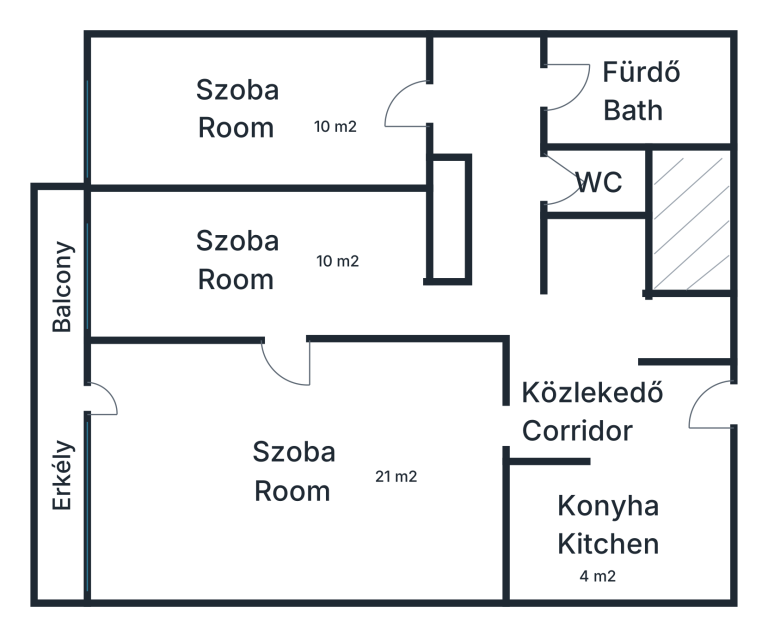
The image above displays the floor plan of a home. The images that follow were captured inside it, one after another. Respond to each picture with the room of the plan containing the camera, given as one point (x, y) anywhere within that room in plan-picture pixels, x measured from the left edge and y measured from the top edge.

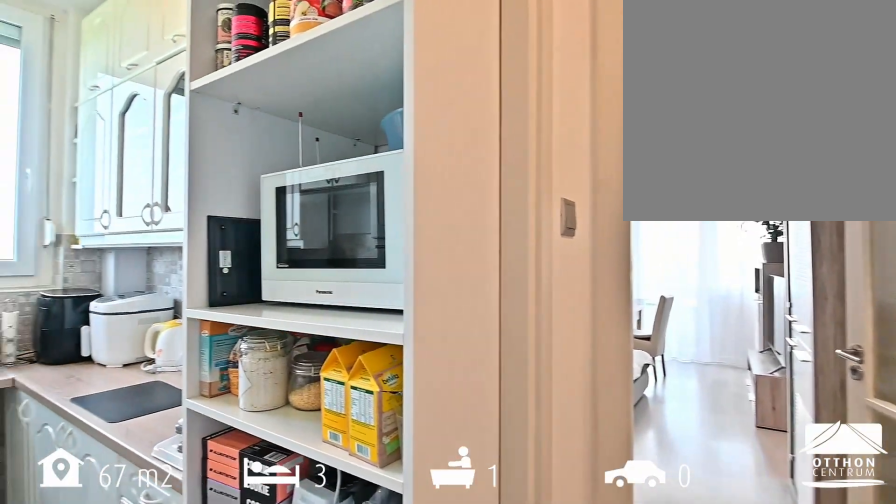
(610, 523)
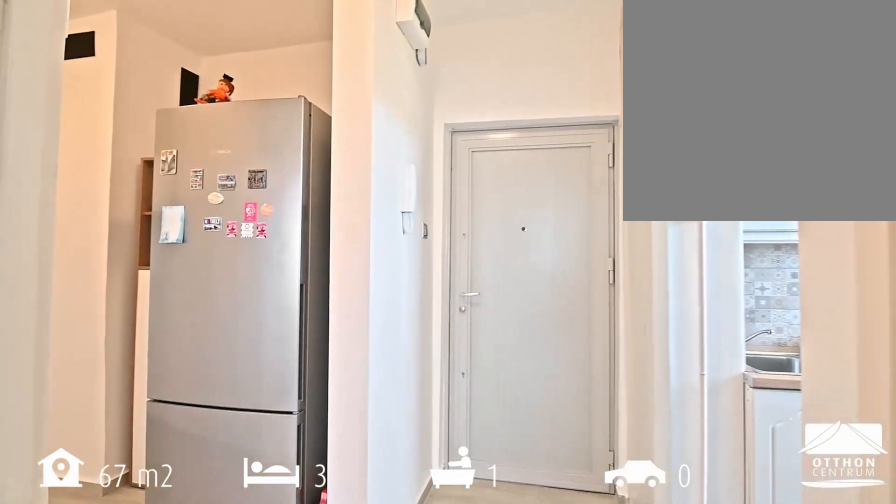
(692, 329)
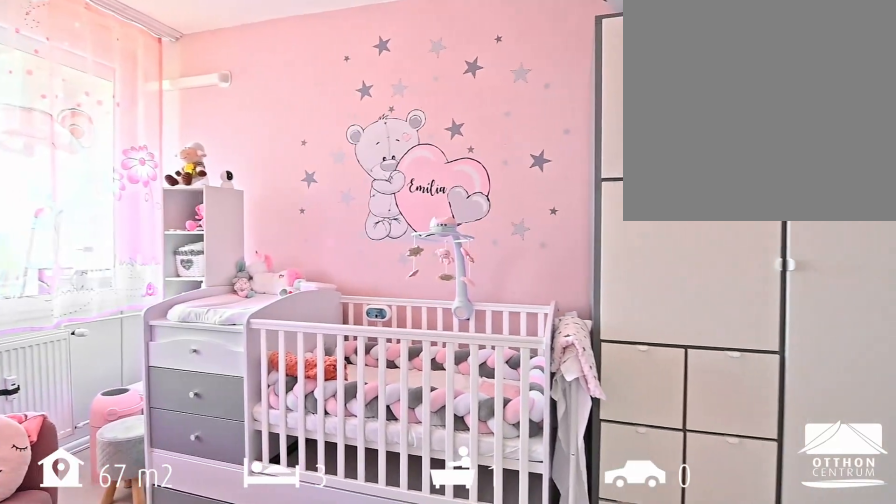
(264, 265)
